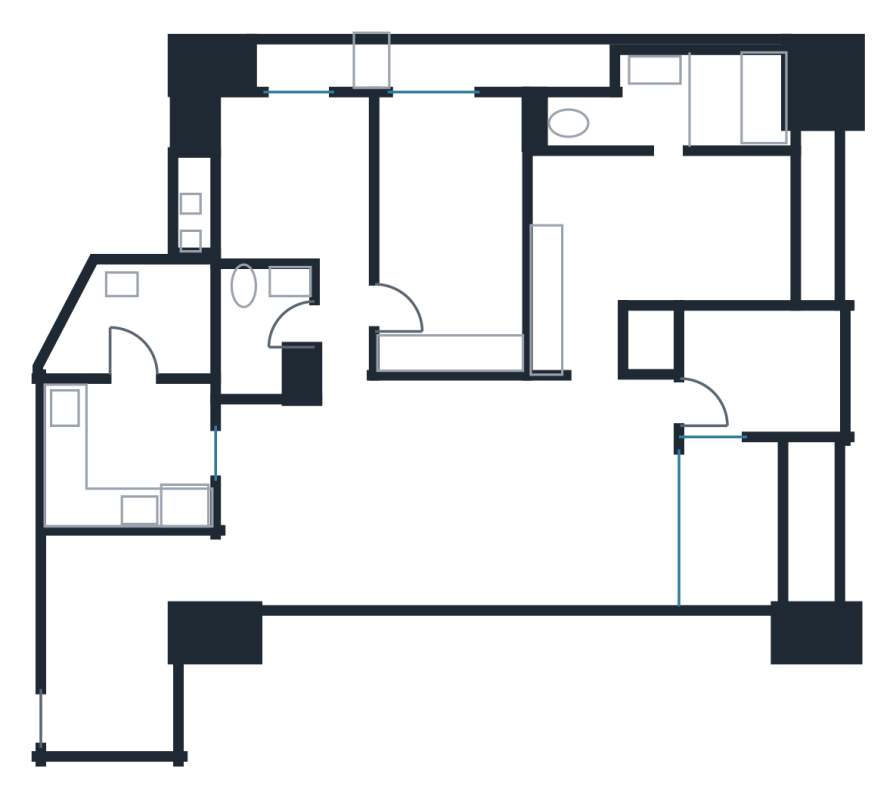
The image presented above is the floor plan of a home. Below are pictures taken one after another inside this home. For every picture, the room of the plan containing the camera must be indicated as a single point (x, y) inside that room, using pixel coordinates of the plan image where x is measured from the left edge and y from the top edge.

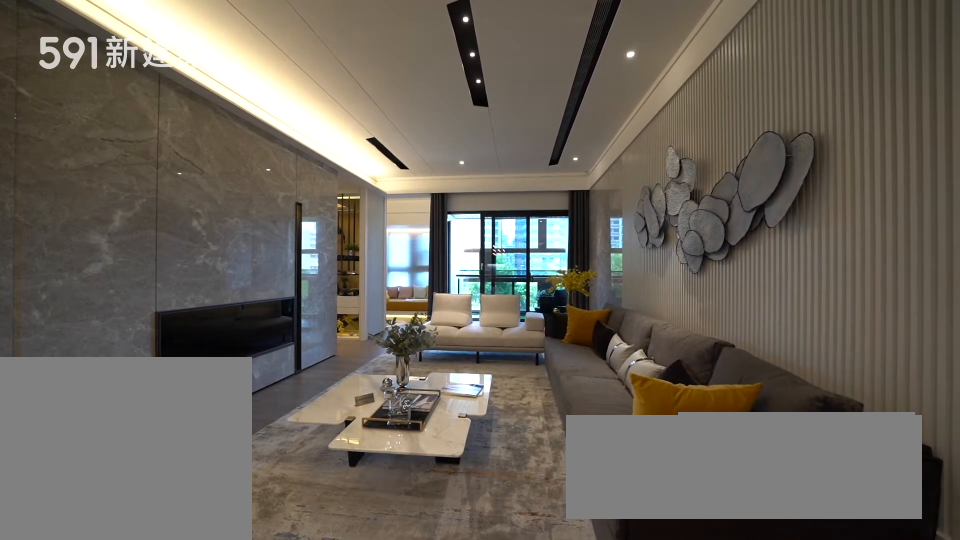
(534, 493)
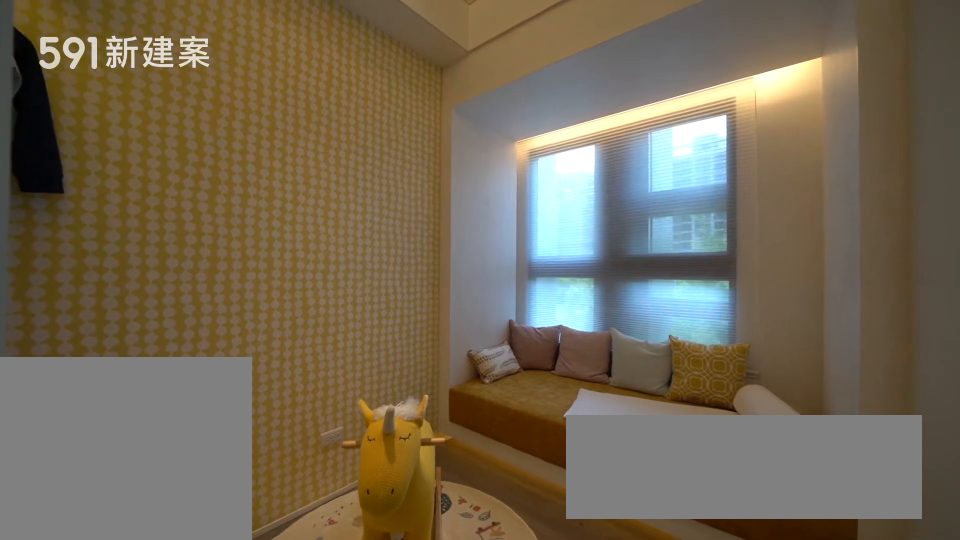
(757, 366)
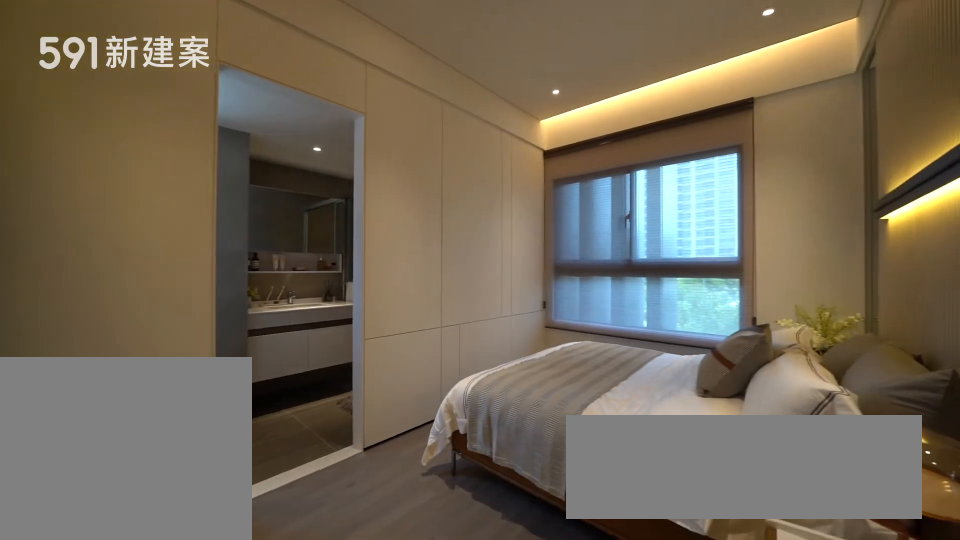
(655, 240)
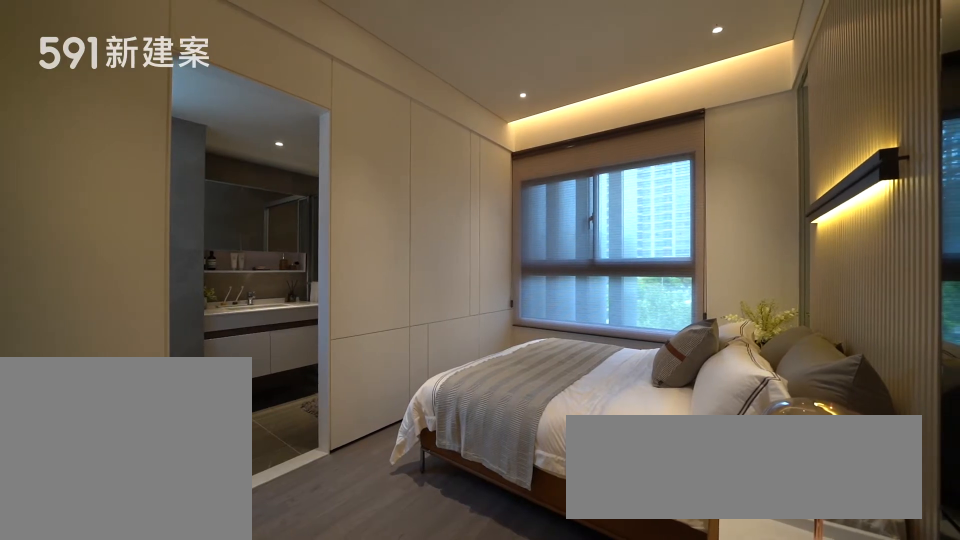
(655, 240)
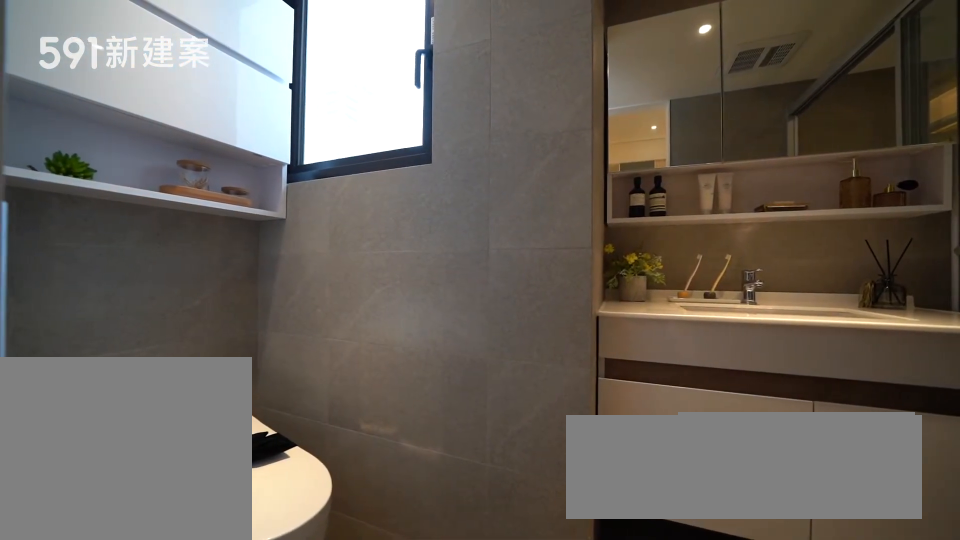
(672, 100)
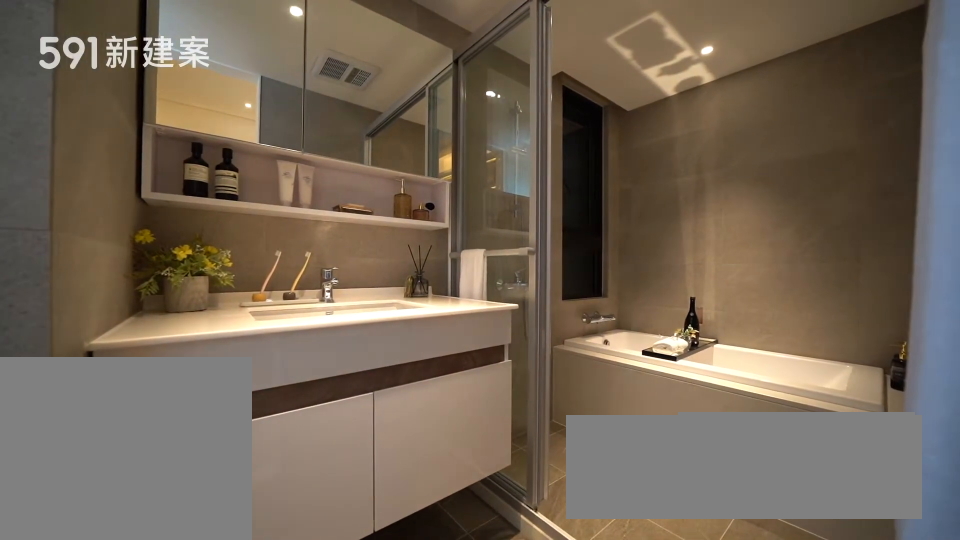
(672, 100)
